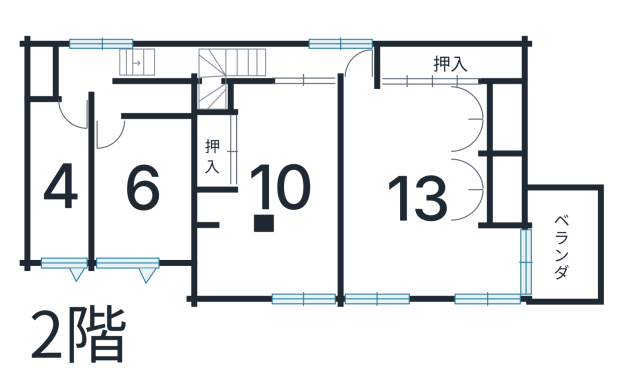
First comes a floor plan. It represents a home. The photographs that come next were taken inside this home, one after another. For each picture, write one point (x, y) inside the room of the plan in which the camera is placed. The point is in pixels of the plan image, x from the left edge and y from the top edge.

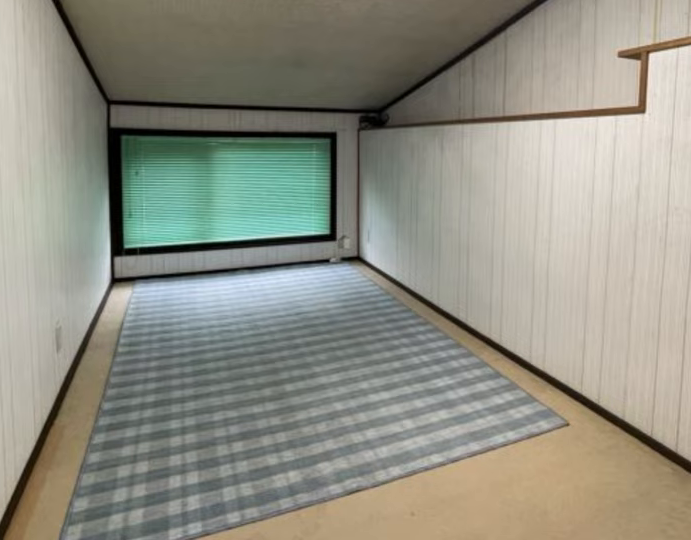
(68, 154)
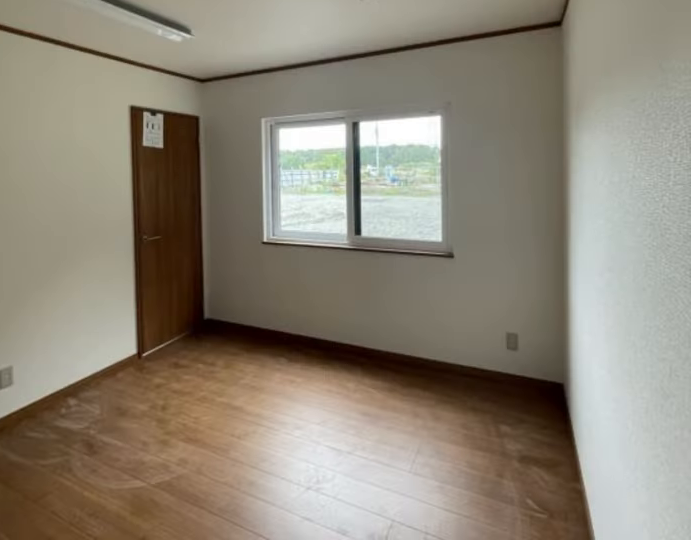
(141, 148)
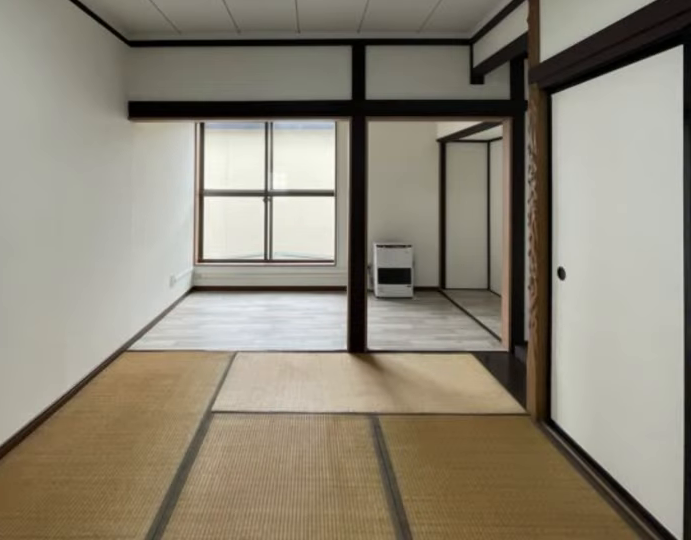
(289, 88)
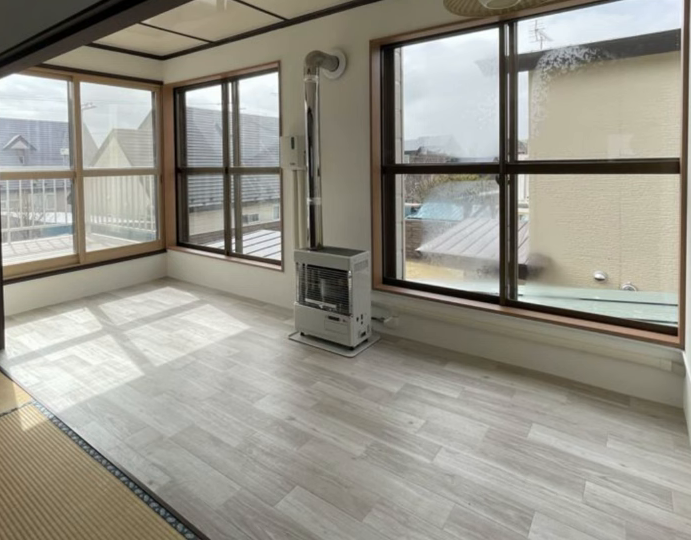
(424, 101)
